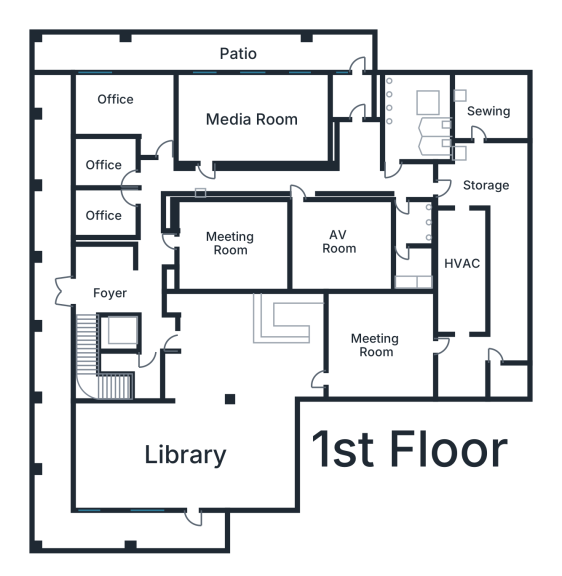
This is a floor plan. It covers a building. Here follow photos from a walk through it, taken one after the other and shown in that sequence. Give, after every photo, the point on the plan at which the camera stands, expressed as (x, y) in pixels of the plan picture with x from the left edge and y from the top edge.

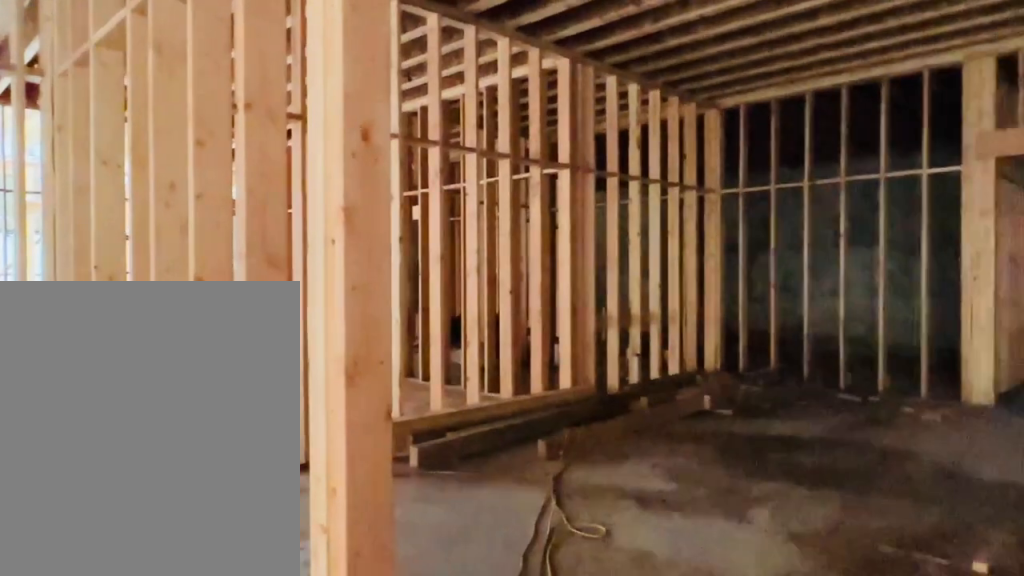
(317, 348)
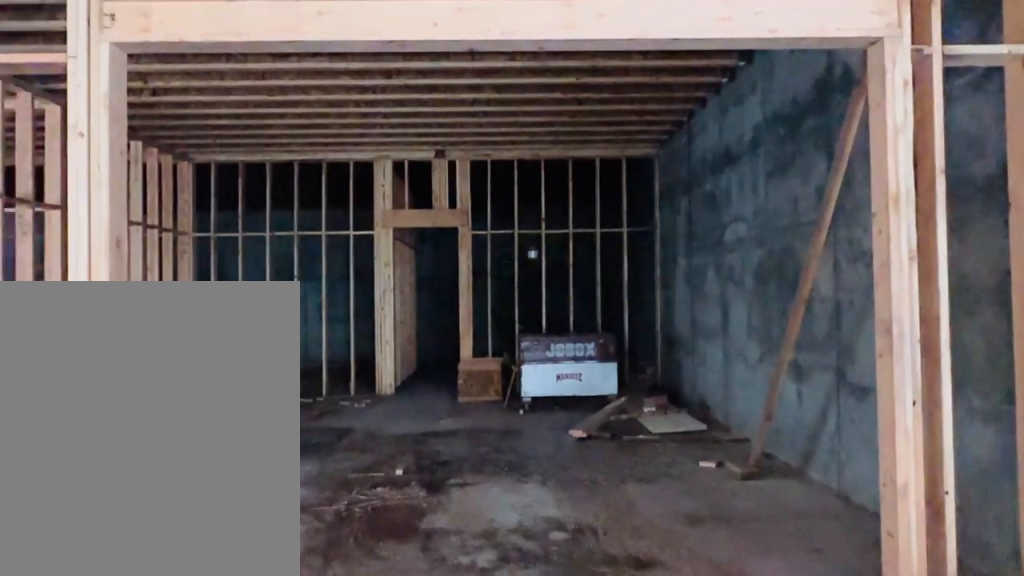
(298, 348)
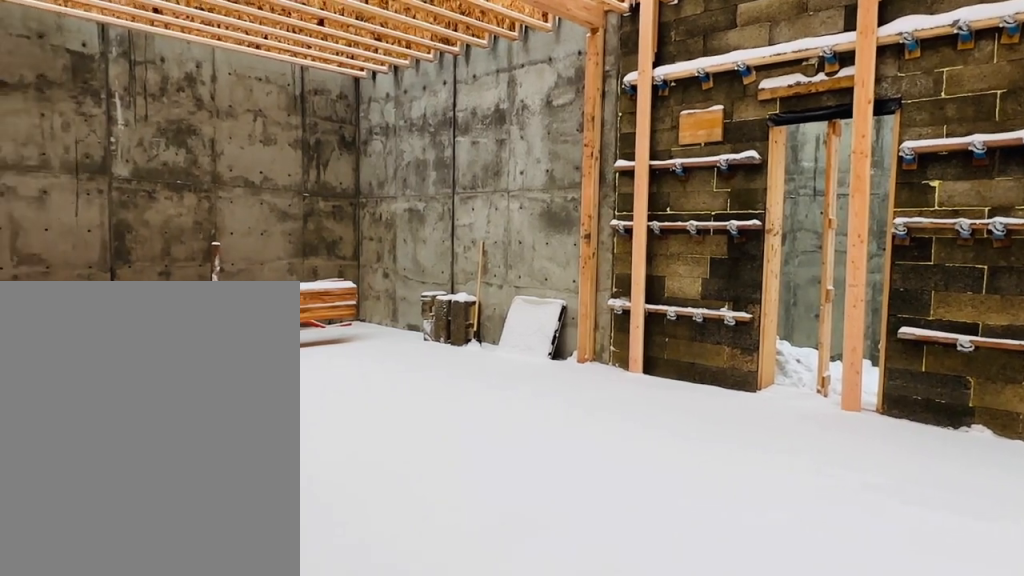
(169, 422)
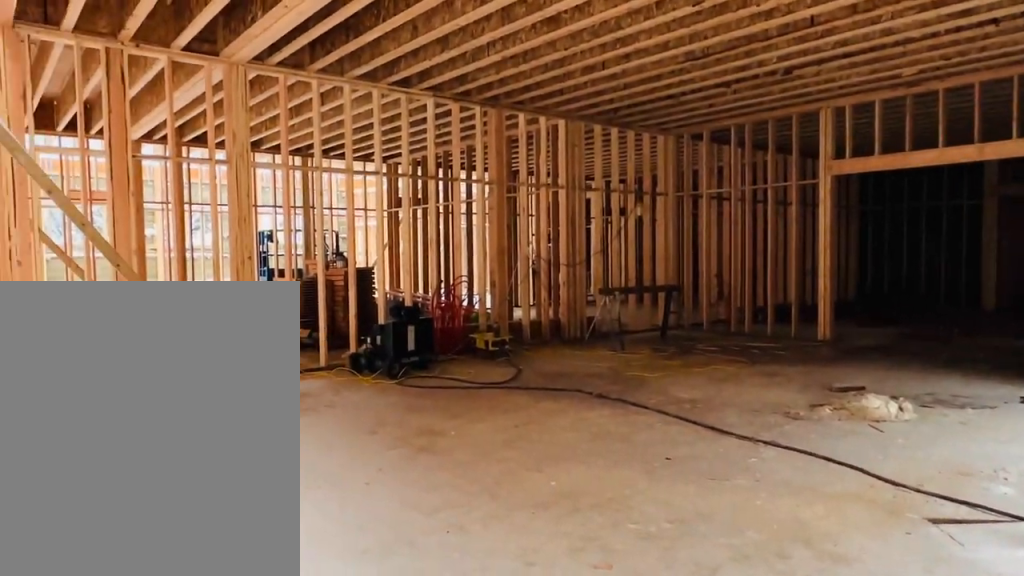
(169, 422)
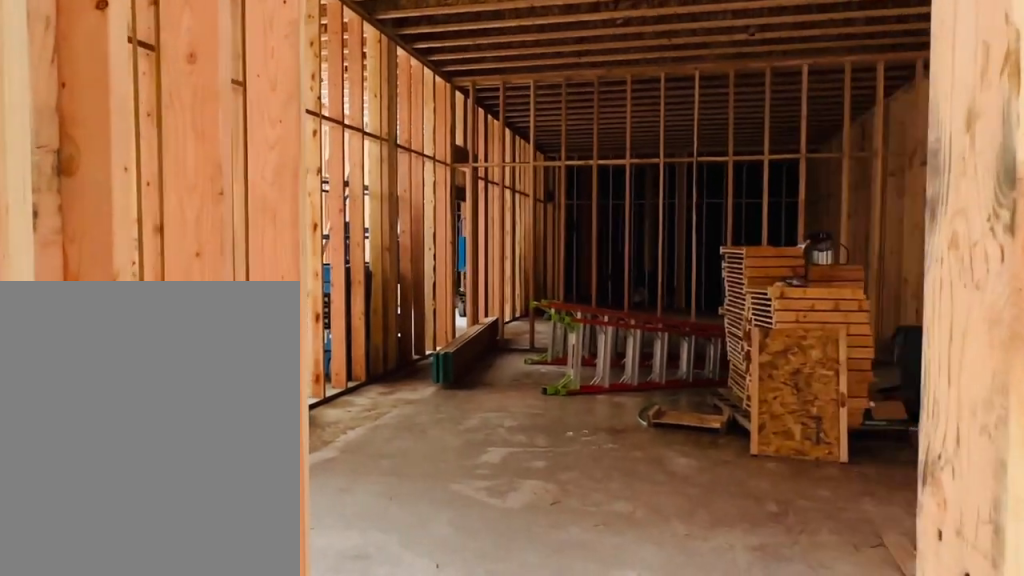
(168, 237)
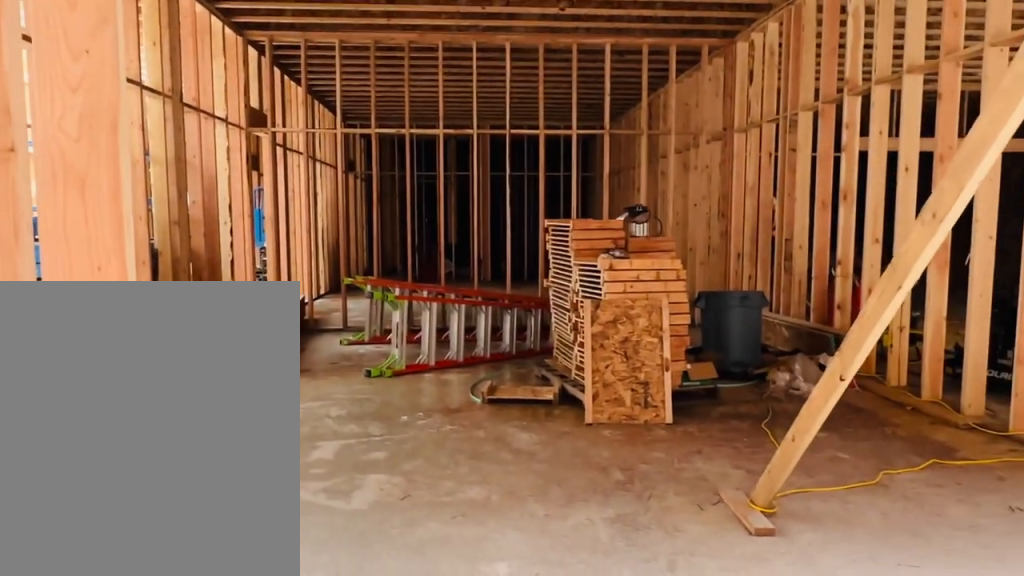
(168, 233)
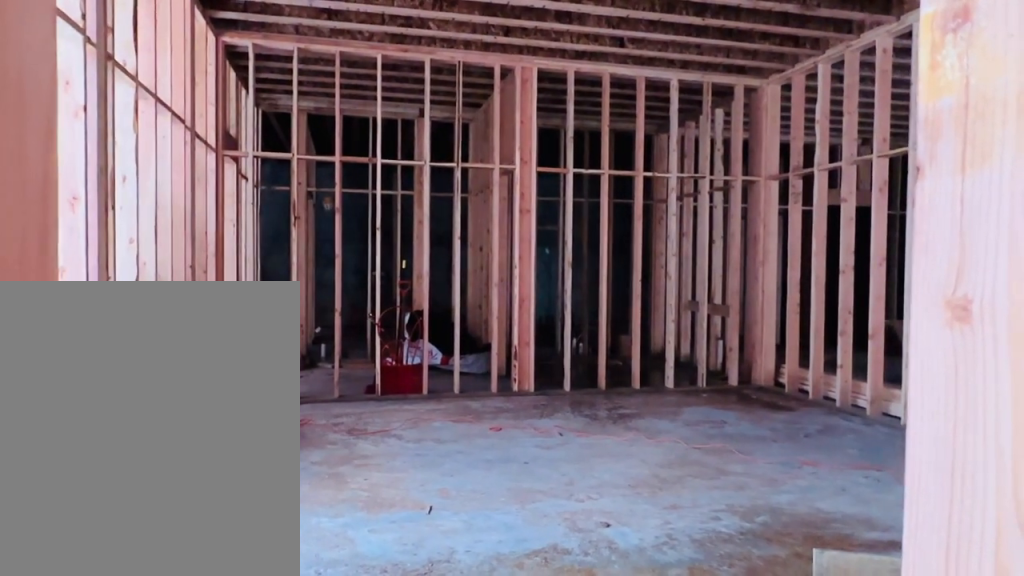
(275, 233)
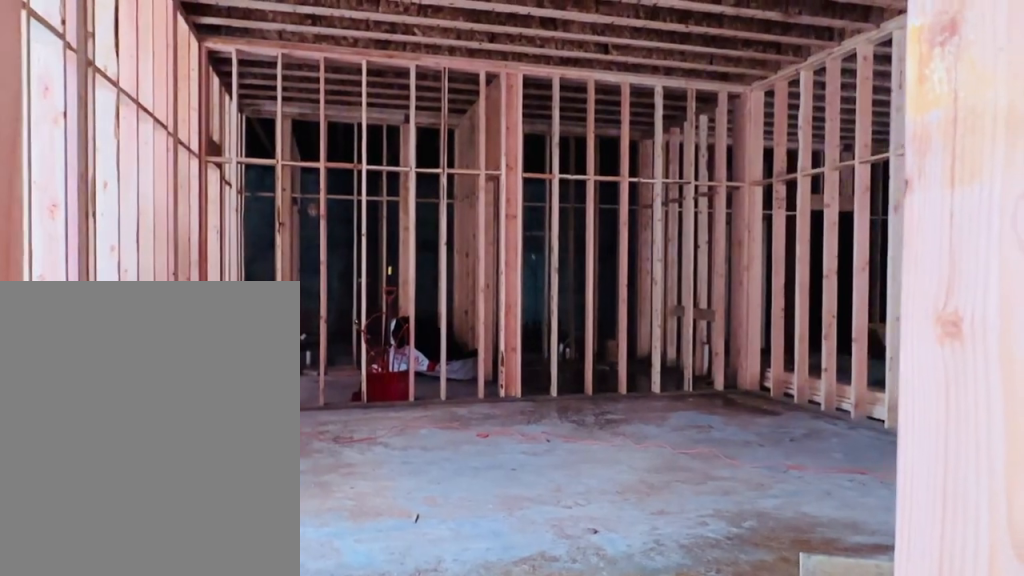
(275, 233)
